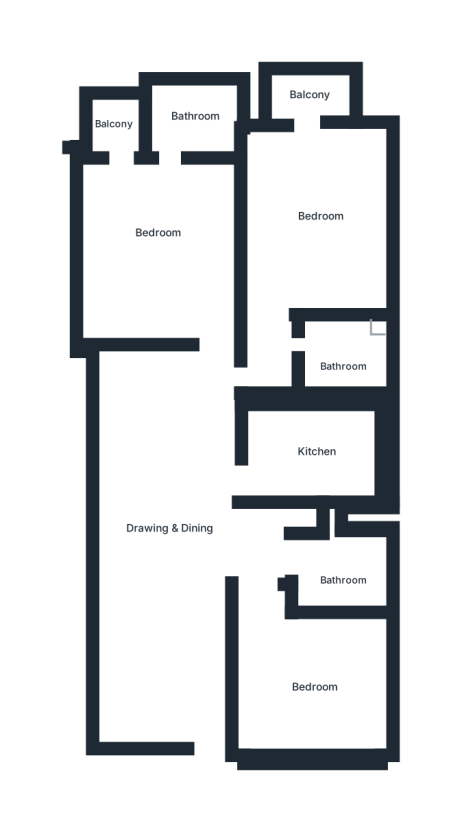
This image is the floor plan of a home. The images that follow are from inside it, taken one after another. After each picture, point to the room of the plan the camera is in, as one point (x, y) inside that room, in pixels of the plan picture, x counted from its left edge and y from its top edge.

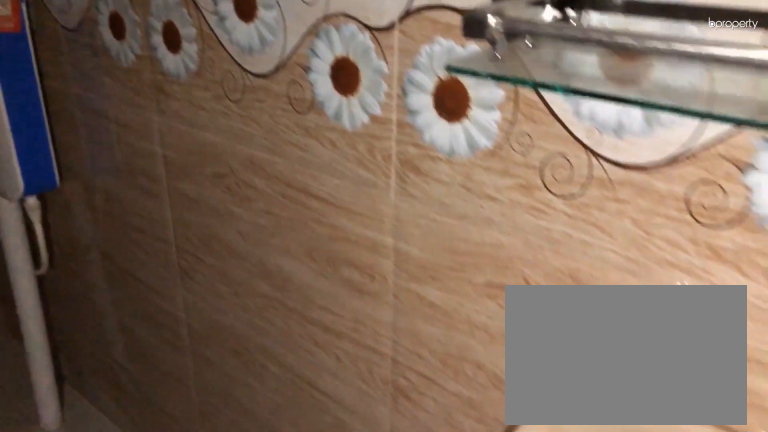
(333, 573)
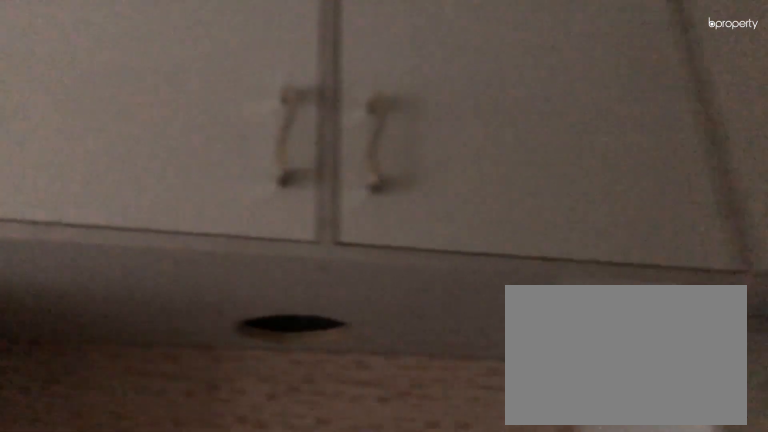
(315, 445)
